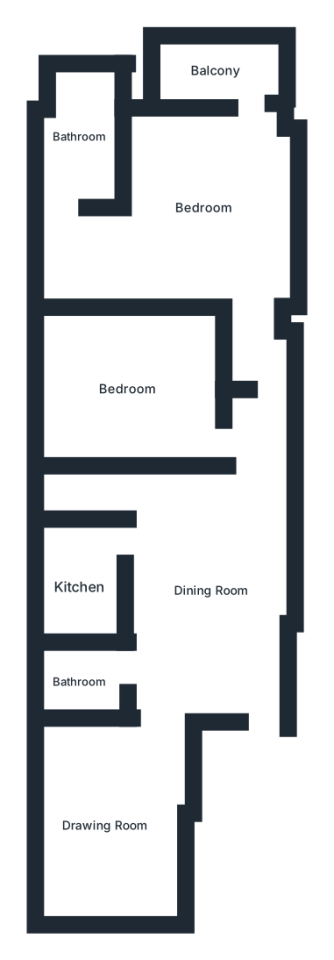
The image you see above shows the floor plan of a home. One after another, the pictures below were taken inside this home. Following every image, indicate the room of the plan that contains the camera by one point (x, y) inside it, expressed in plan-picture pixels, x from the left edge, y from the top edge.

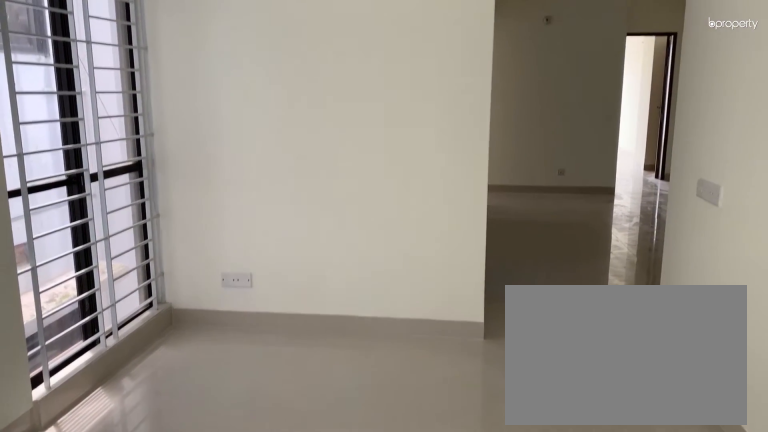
(106, 825)
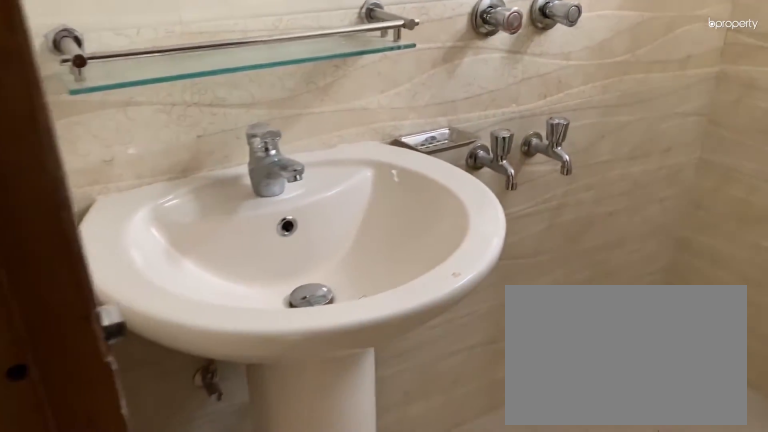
(81, 680)
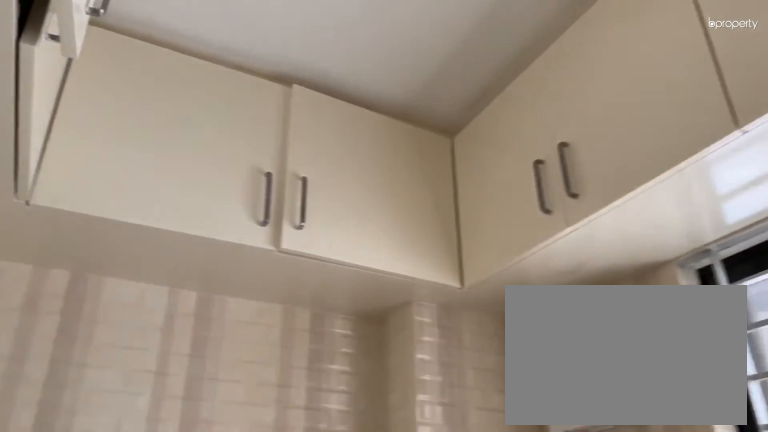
(80, 582)
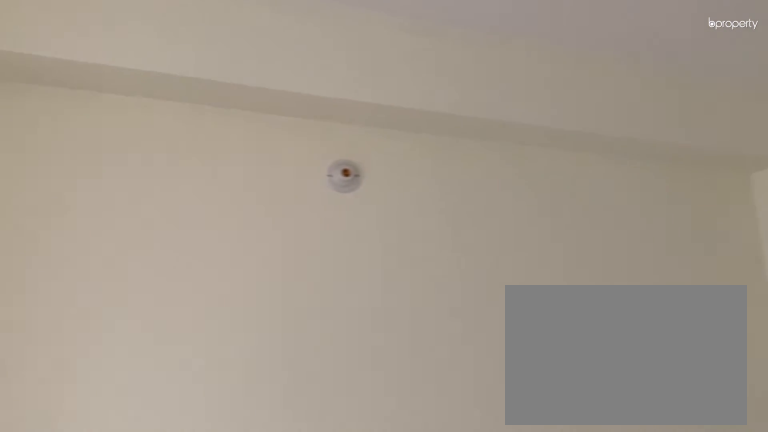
(127, 389)
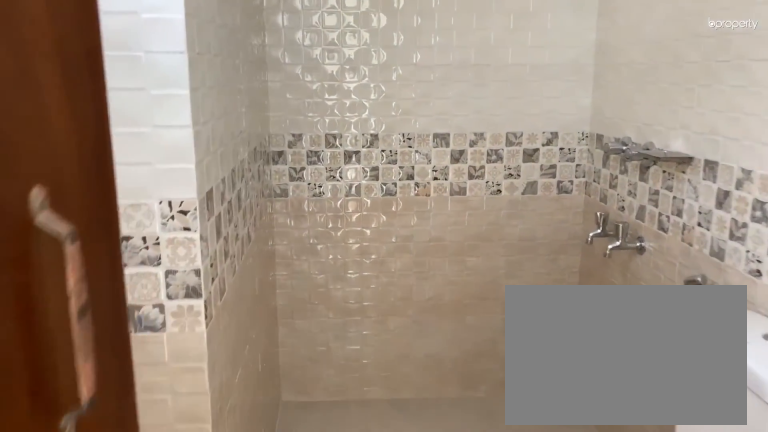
(76, 135)
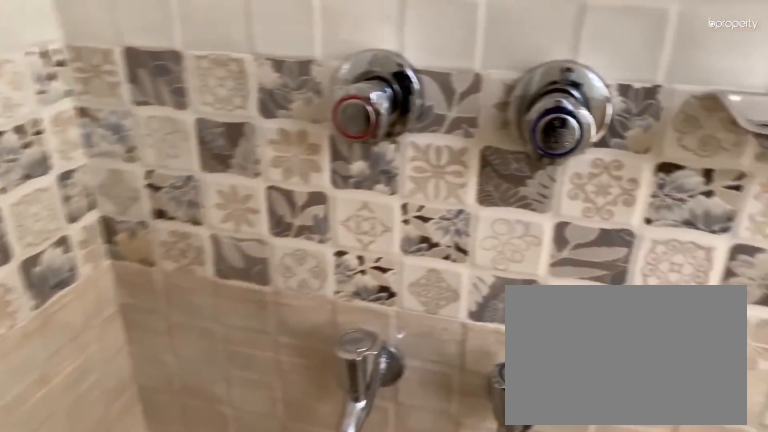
(76, 135)
